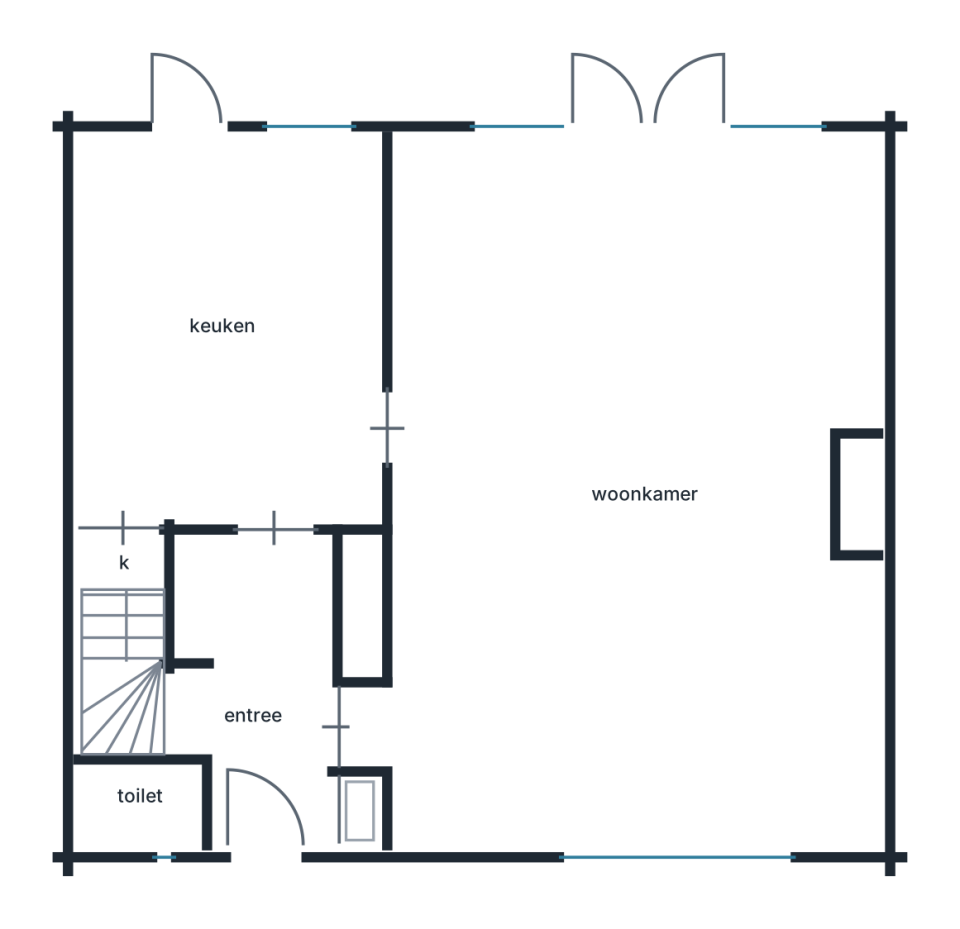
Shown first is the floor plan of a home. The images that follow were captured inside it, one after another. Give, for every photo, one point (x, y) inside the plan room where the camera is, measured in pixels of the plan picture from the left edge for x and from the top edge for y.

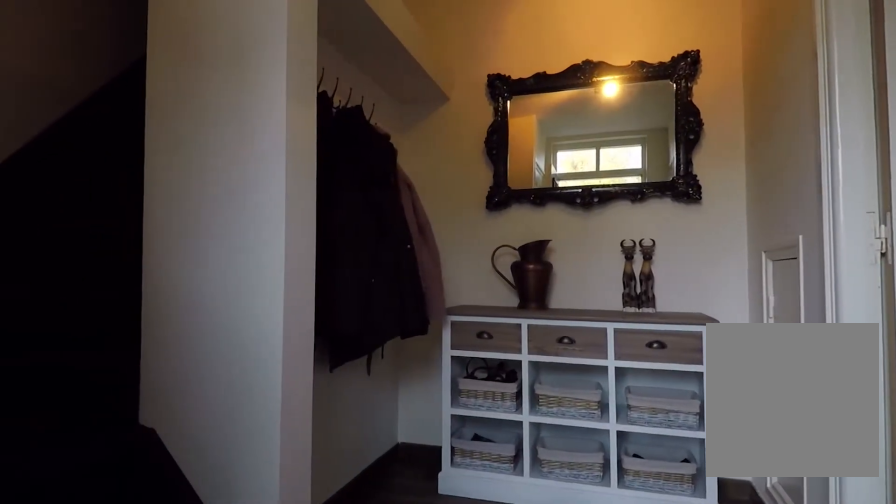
(258, 688)
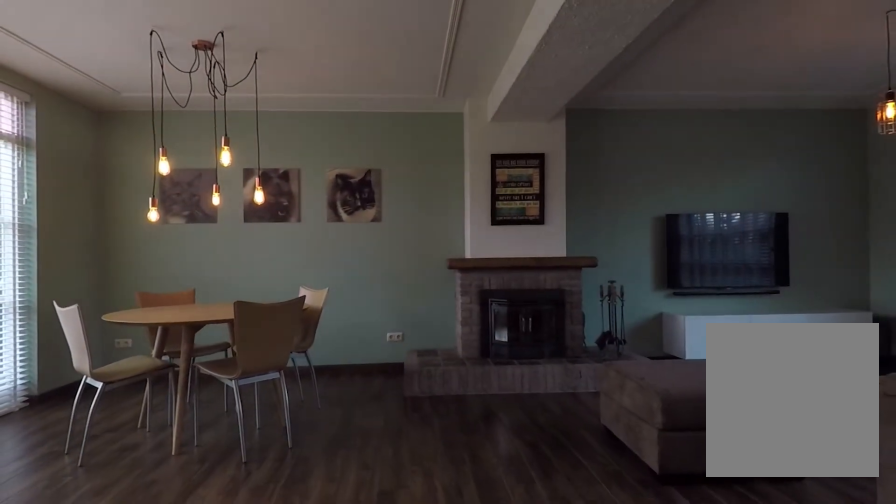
(638, 226)
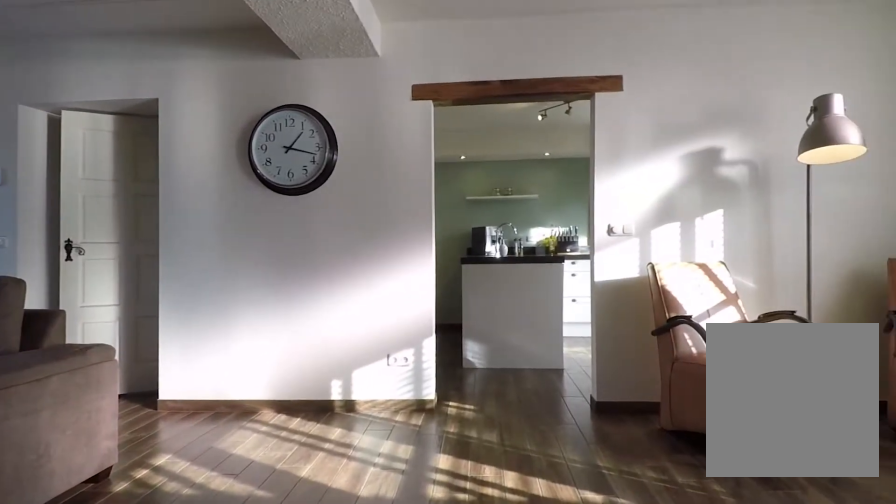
(638, 226)
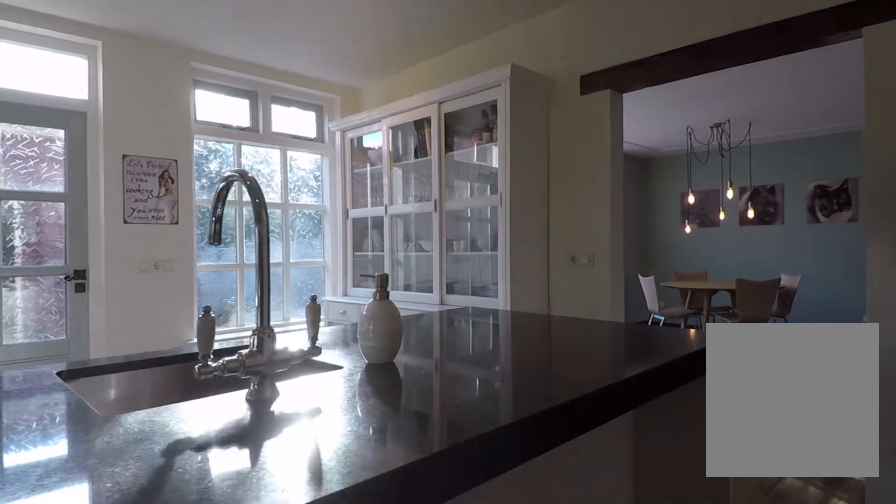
(232, 284)
